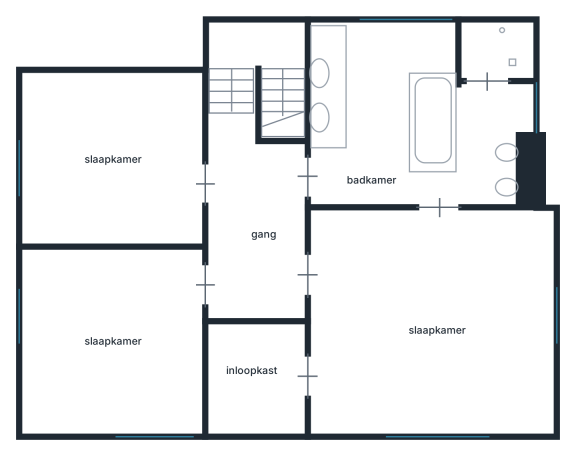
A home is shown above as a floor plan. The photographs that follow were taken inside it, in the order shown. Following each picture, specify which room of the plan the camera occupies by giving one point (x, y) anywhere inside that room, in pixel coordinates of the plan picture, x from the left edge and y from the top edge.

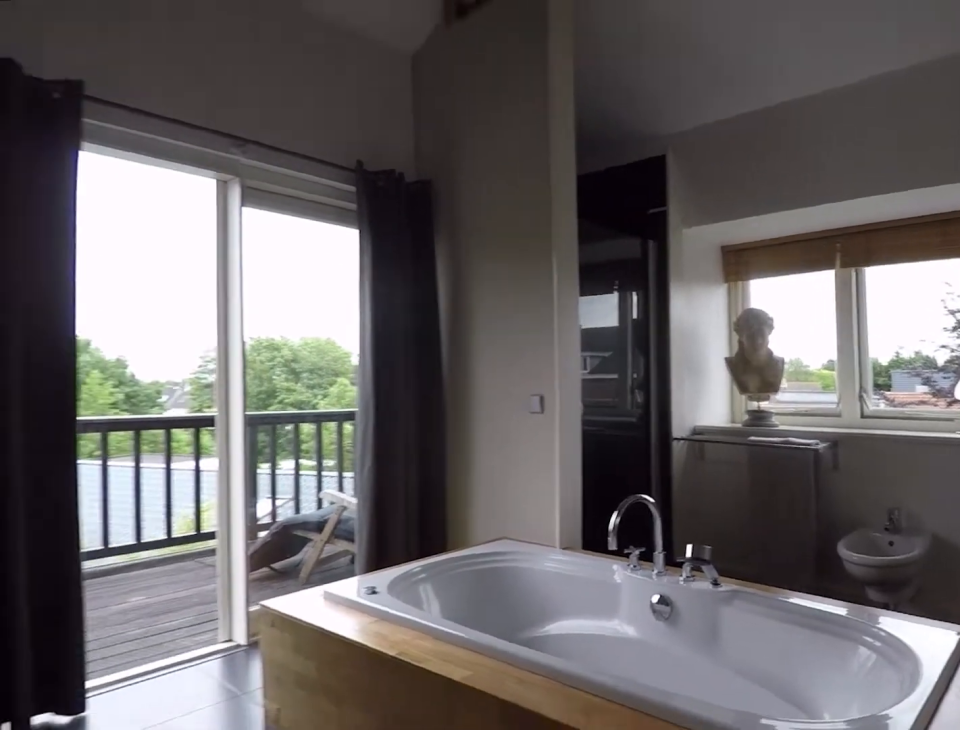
(445, 62)
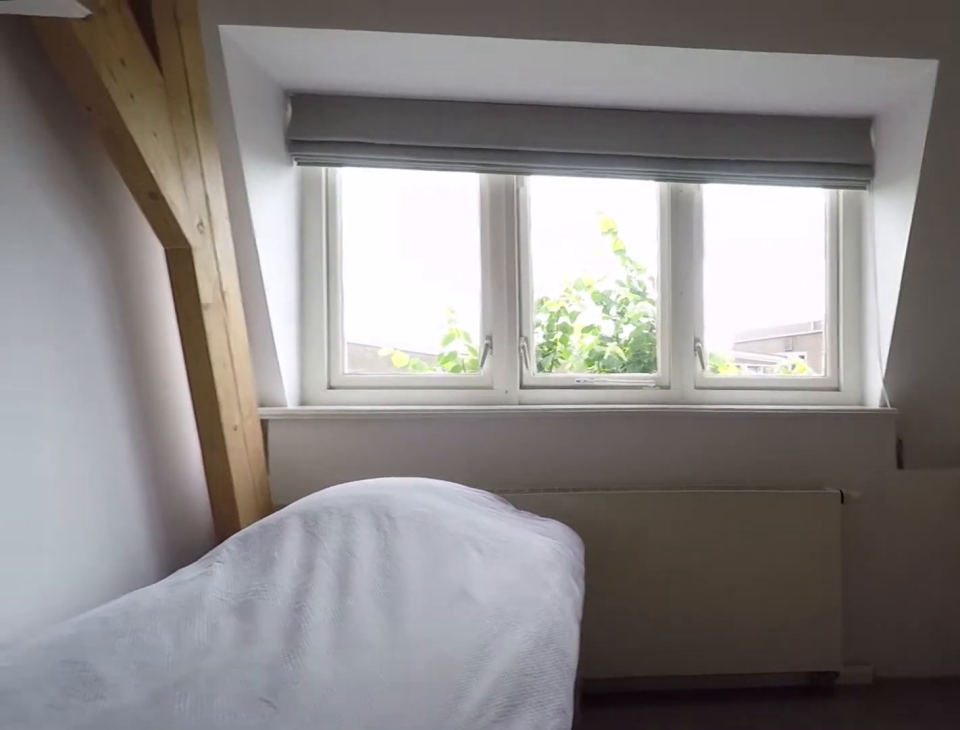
(113, 339)
